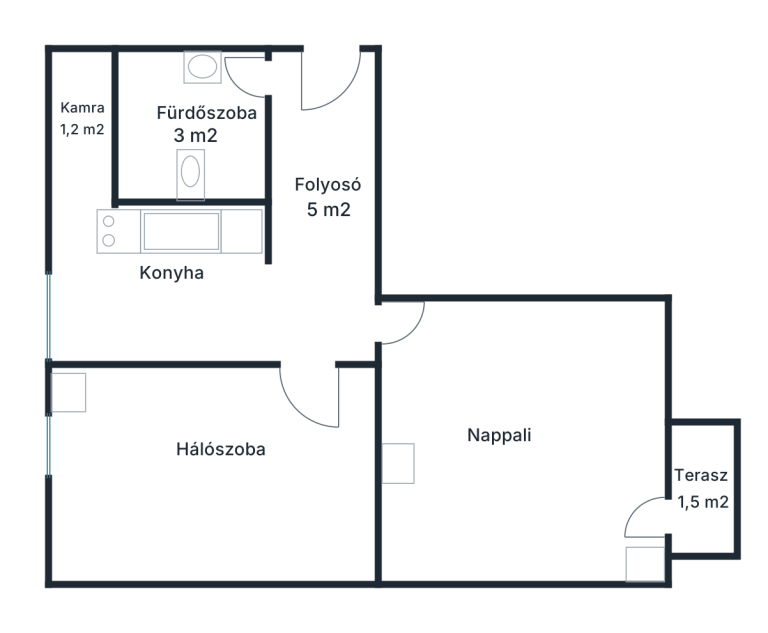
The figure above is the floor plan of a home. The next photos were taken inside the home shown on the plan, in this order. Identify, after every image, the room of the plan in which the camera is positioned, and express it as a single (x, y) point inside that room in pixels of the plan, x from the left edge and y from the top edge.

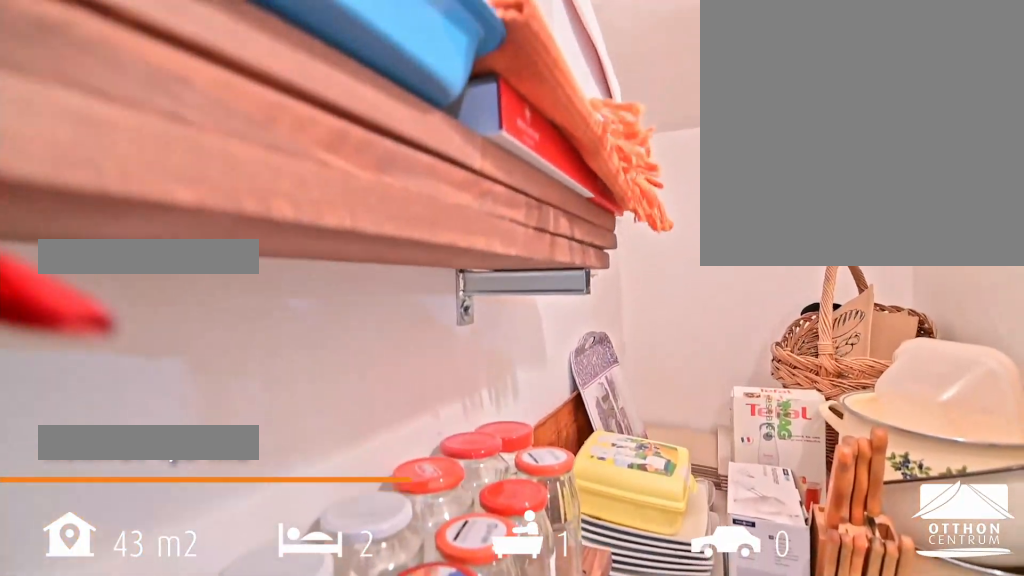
(80, 113)
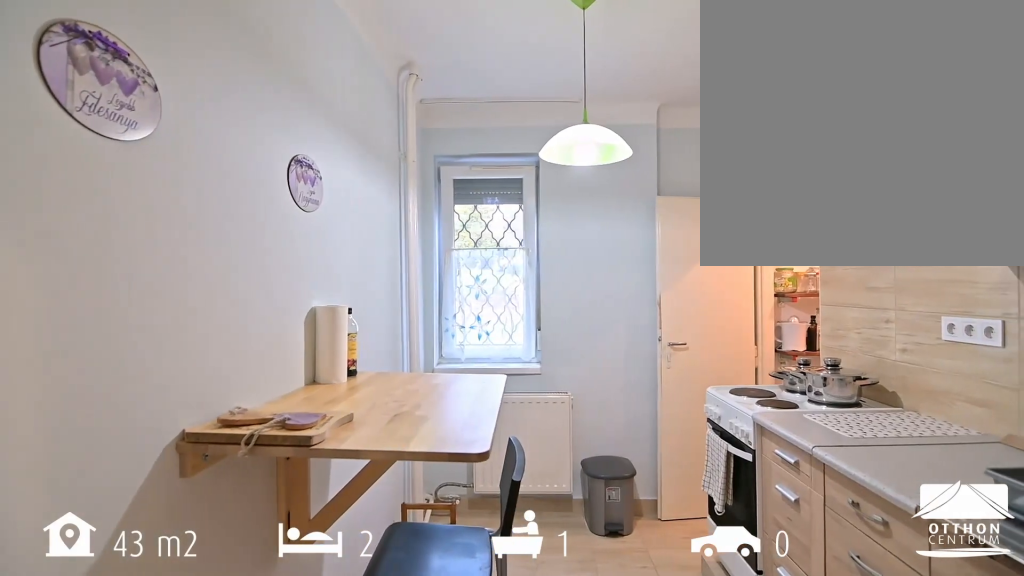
(265, 310)
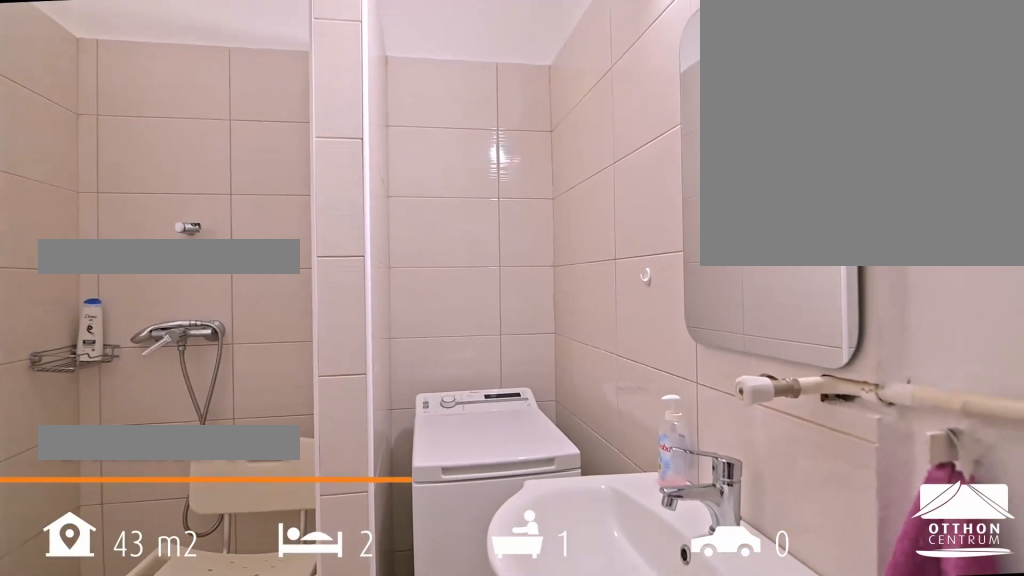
(189, 131)
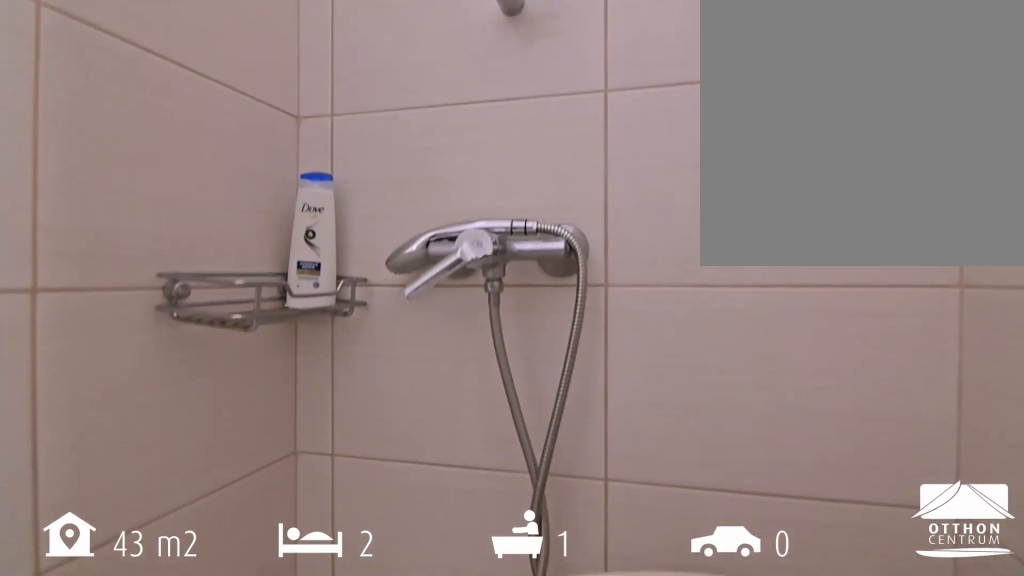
(189, 131)
